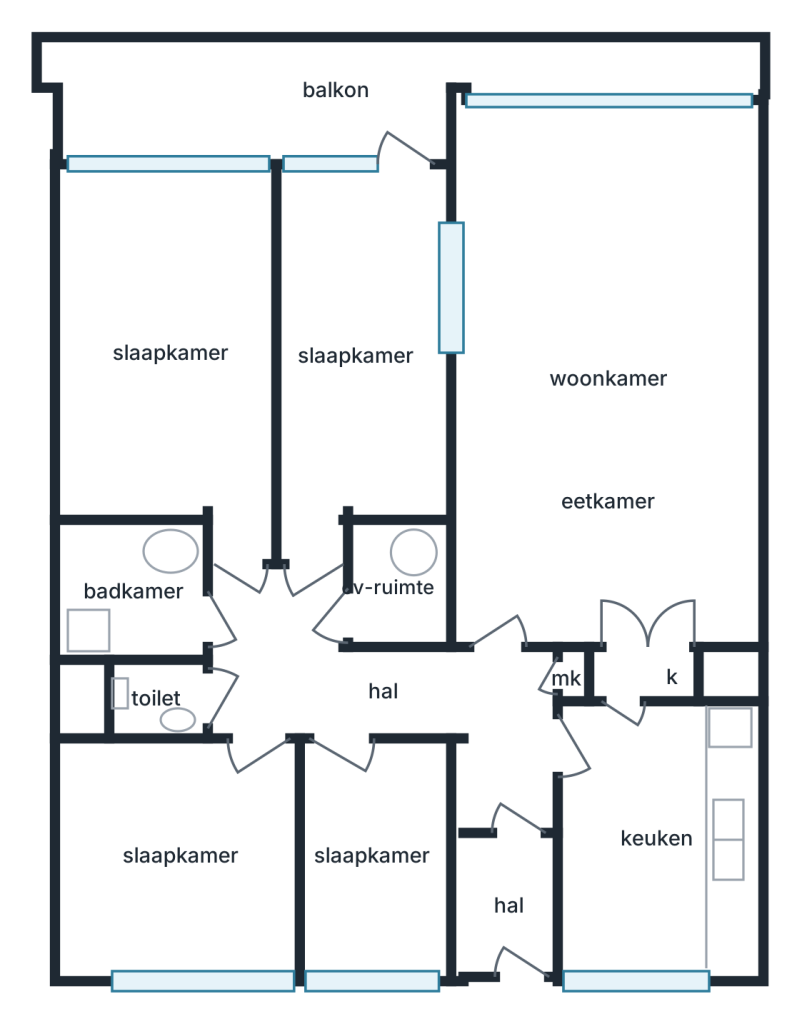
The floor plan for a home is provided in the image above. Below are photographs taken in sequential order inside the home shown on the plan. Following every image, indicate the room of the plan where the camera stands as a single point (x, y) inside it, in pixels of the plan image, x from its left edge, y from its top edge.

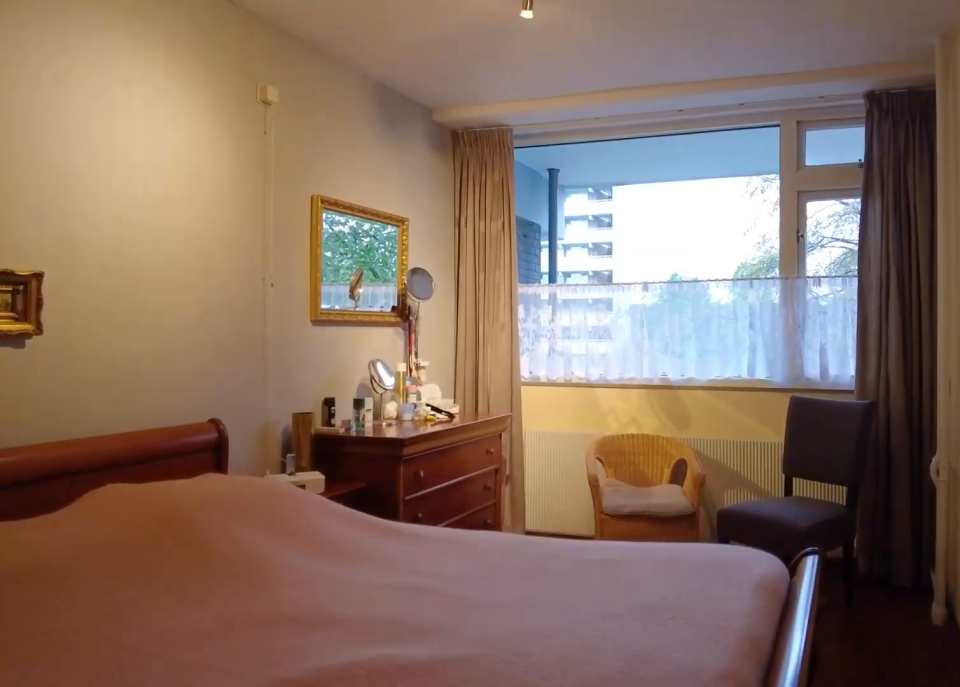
(170, 350)
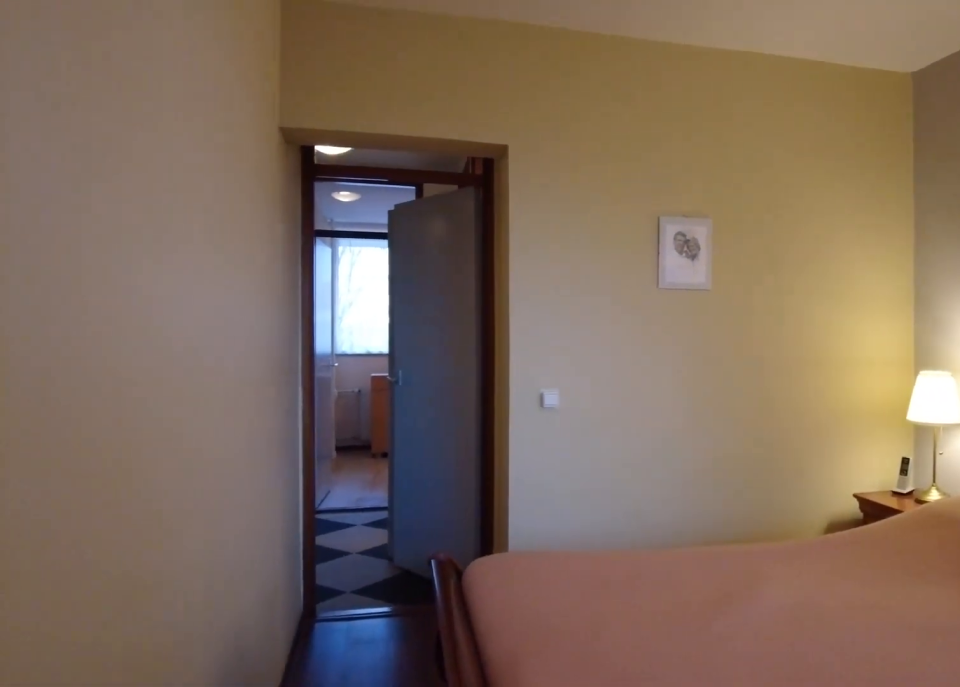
(170, 350)
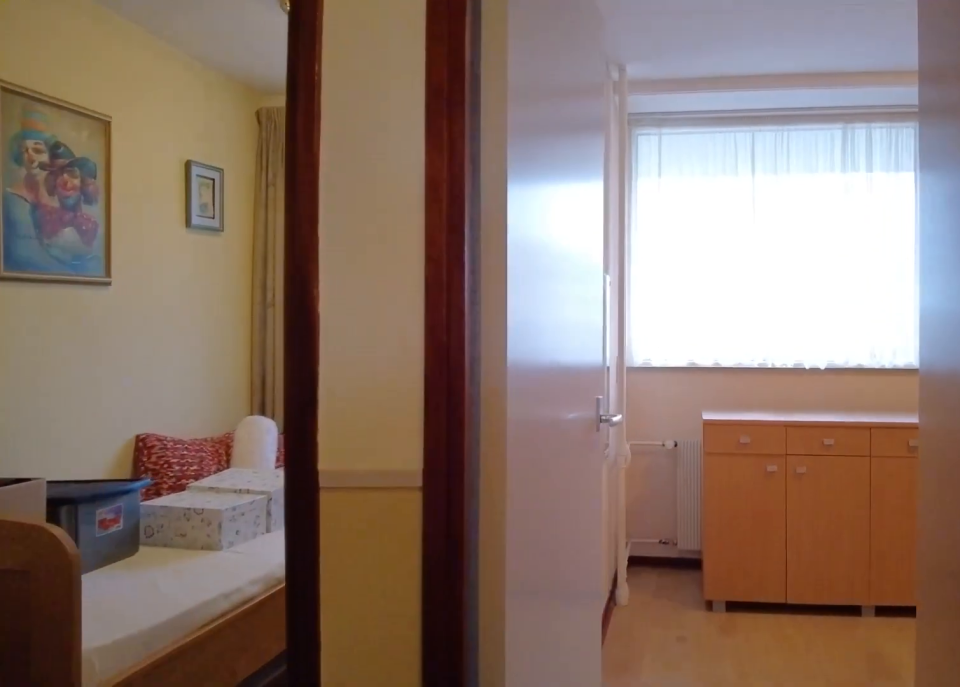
(409, 734)
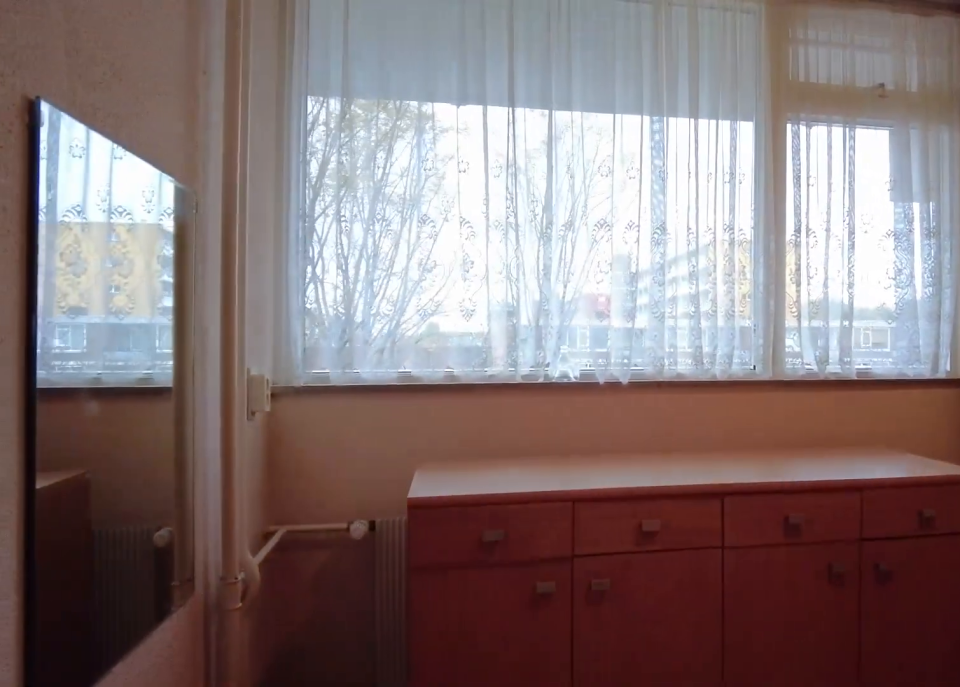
(179, 854)
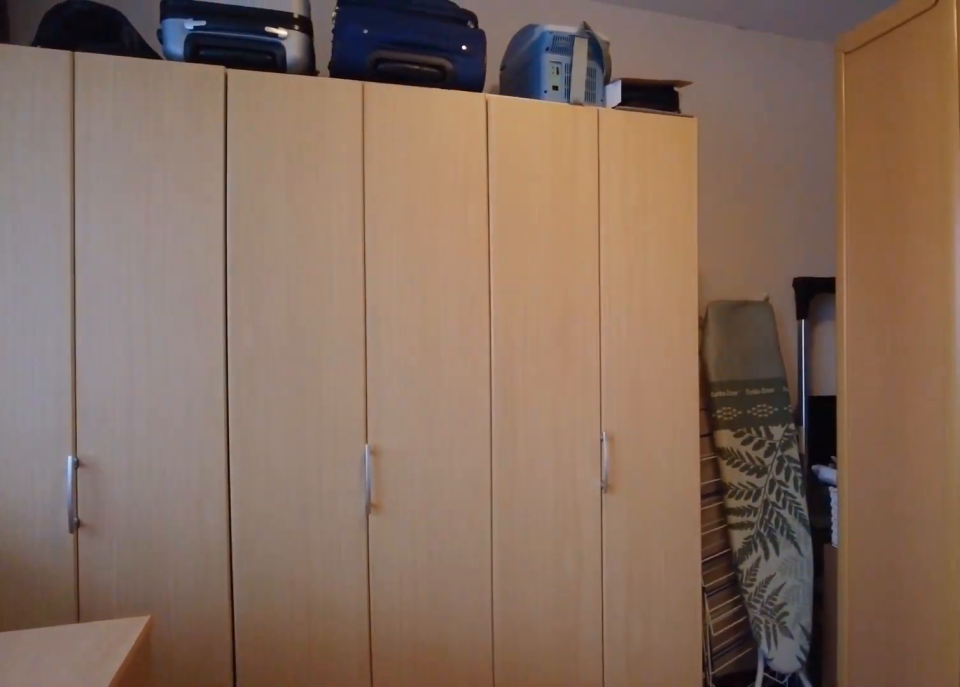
(179, 854)
